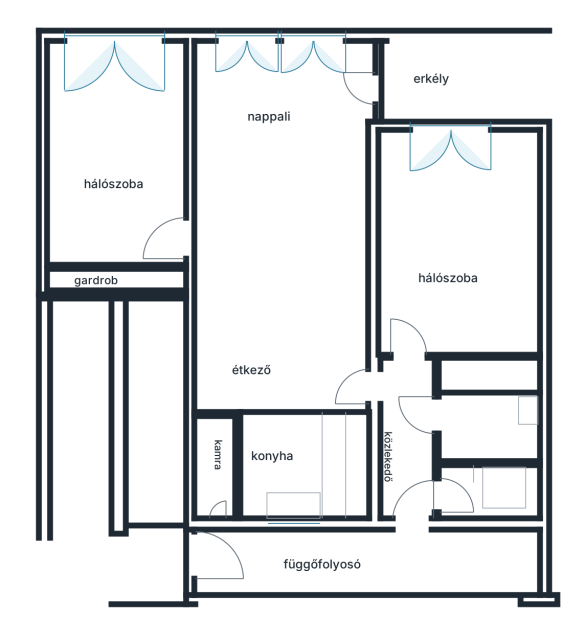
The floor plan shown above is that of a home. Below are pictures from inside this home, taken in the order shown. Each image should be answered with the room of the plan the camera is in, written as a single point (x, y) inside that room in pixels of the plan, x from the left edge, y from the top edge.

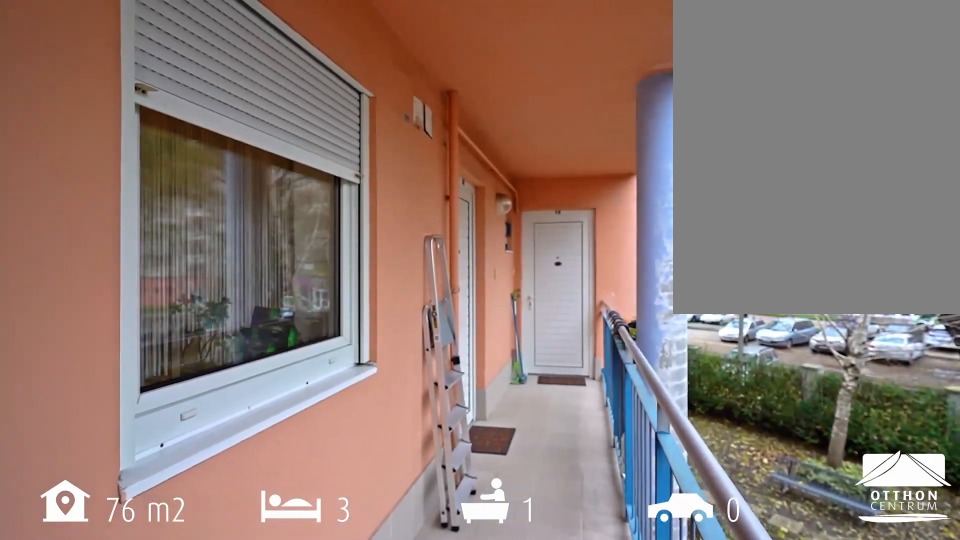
(332, 563)
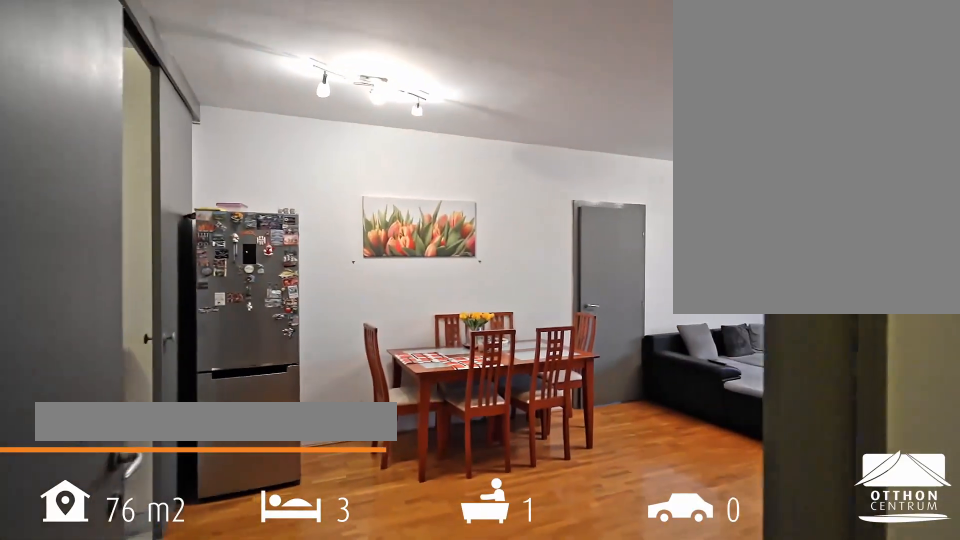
(283, 239)
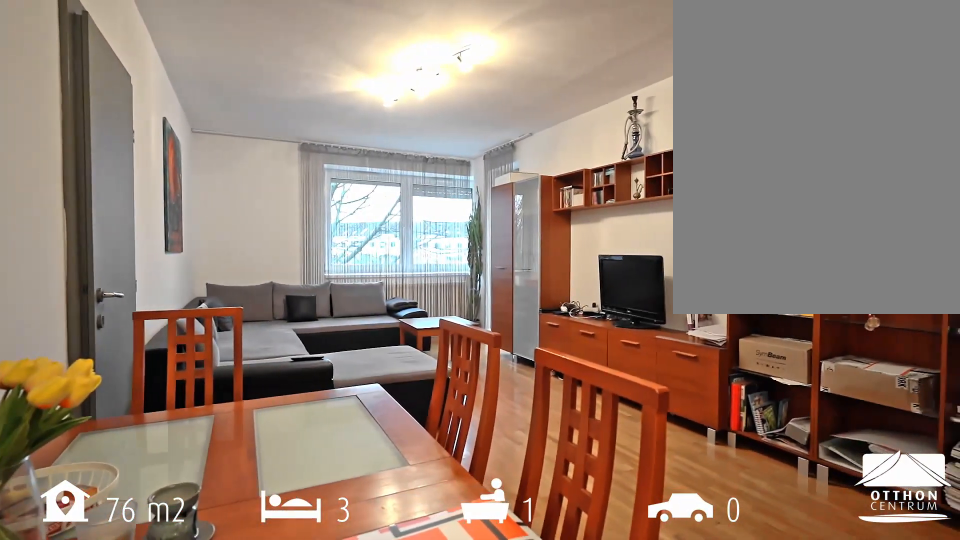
(283, 239)
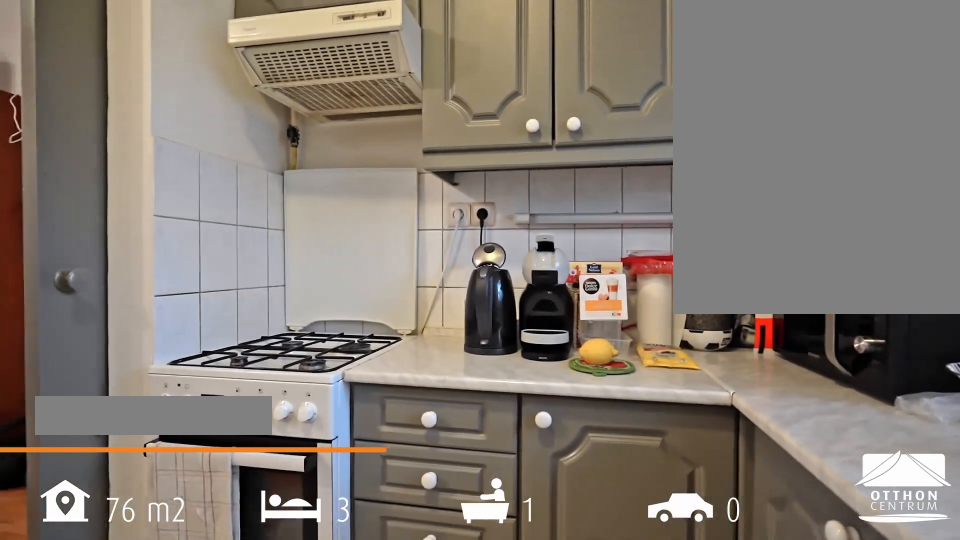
(284, 466)
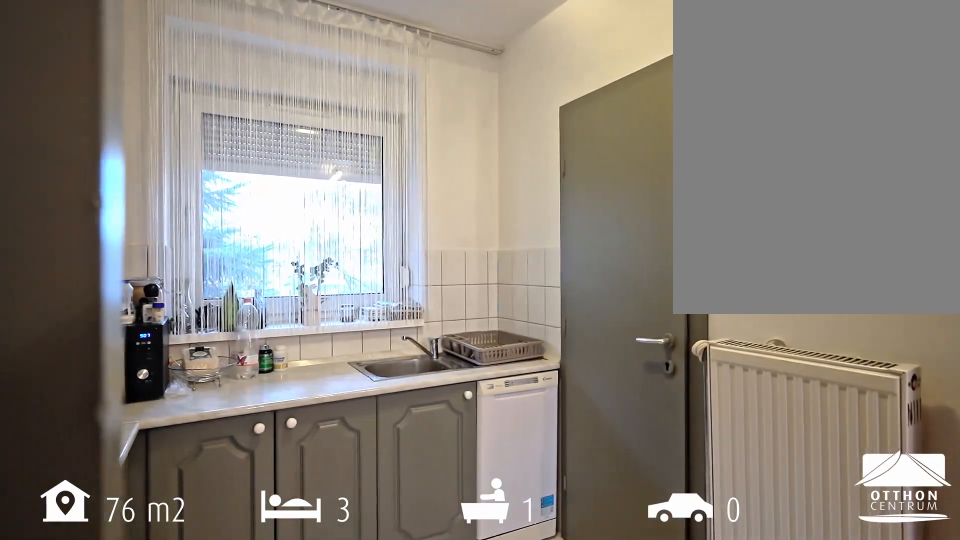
(284, 466)
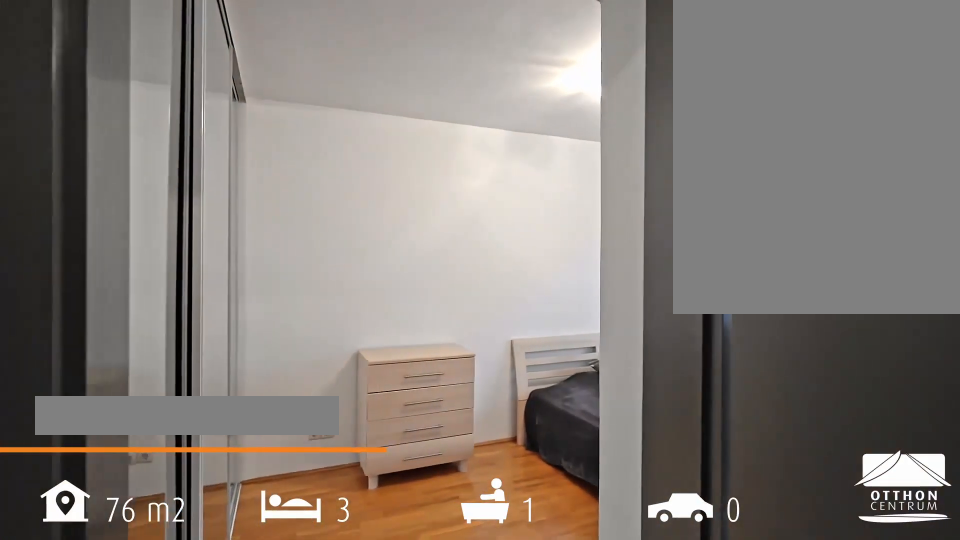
(113, 163)
